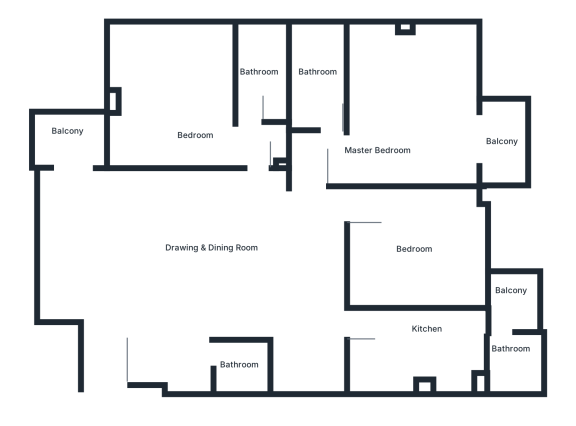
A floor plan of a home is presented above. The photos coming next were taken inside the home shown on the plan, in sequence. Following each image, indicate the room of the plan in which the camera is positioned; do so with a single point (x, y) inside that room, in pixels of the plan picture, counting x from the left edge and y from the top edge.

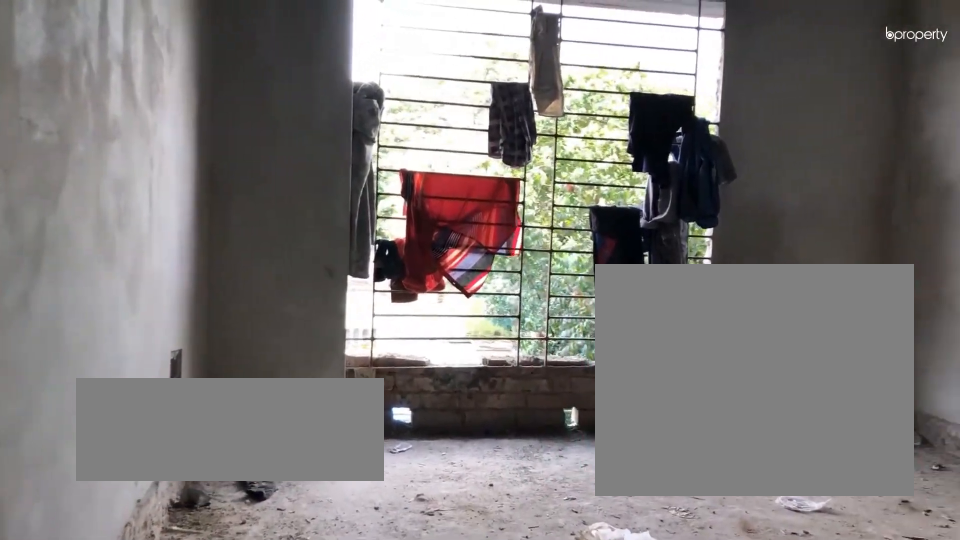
(414, 255)
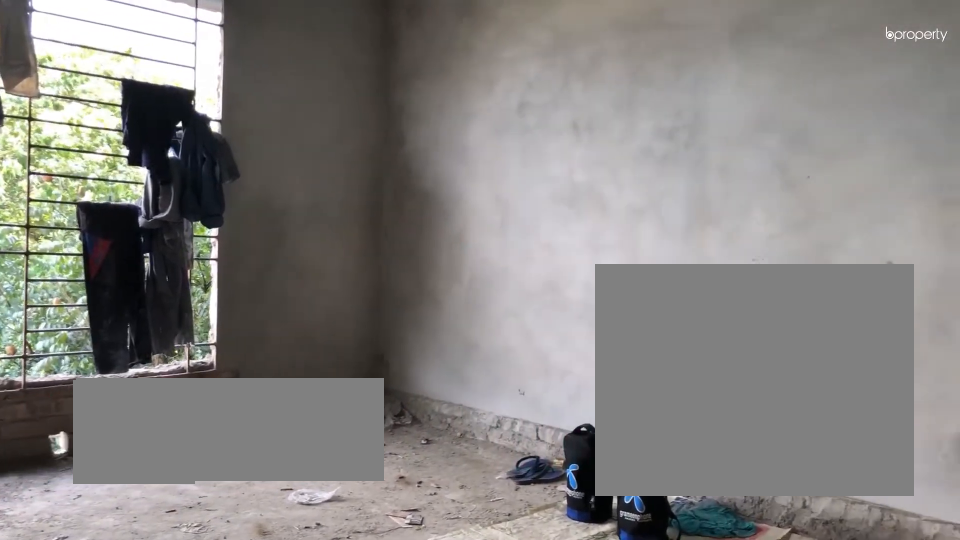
(414, 255)
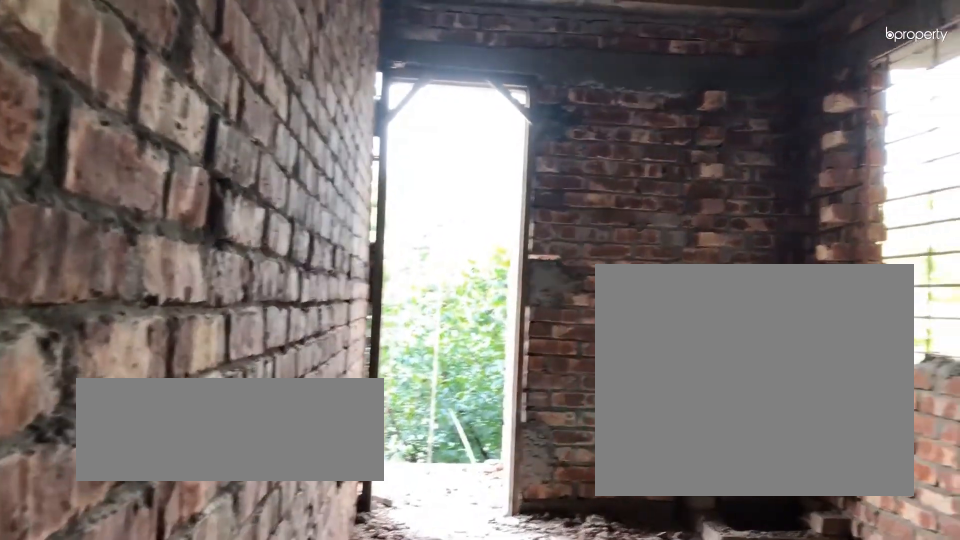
(432, 347)
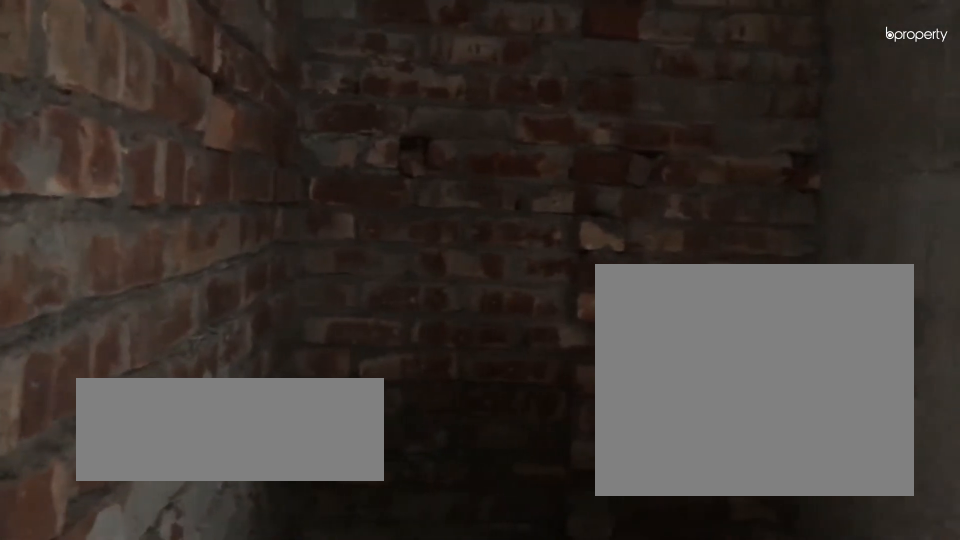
(244, 365)
